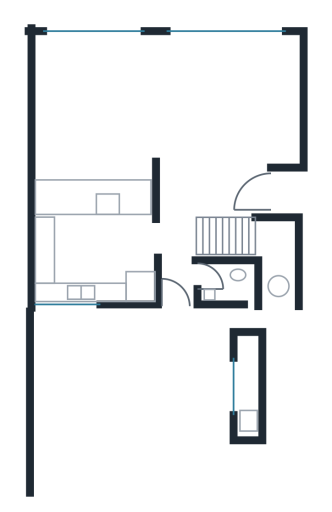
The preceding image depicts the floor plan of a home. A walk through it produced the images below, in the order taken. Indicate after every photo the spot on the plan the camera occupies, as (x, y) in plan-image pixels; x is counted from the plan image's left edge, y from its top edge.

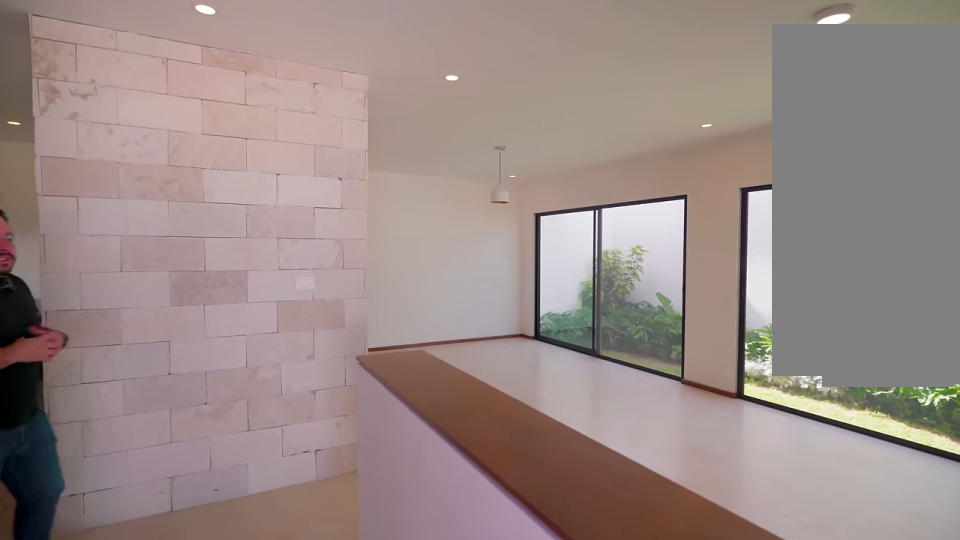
(247, 197)
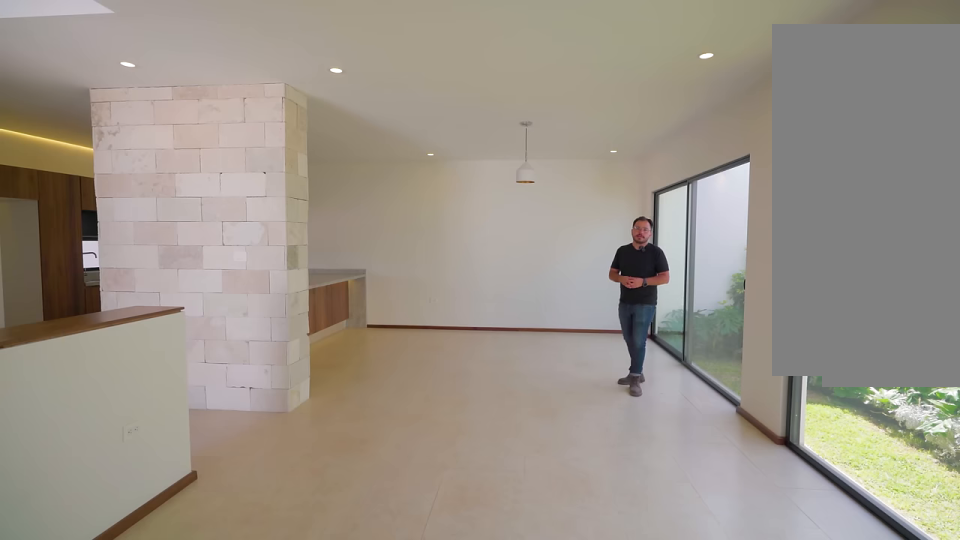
(210, 119)
